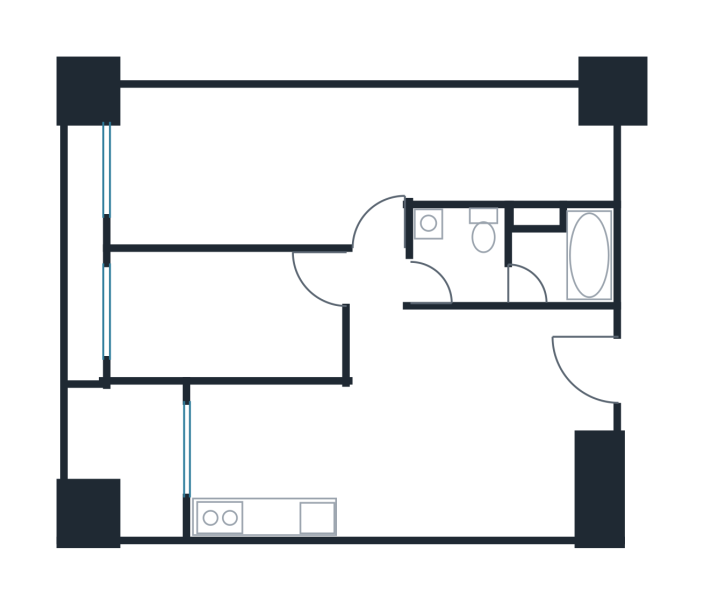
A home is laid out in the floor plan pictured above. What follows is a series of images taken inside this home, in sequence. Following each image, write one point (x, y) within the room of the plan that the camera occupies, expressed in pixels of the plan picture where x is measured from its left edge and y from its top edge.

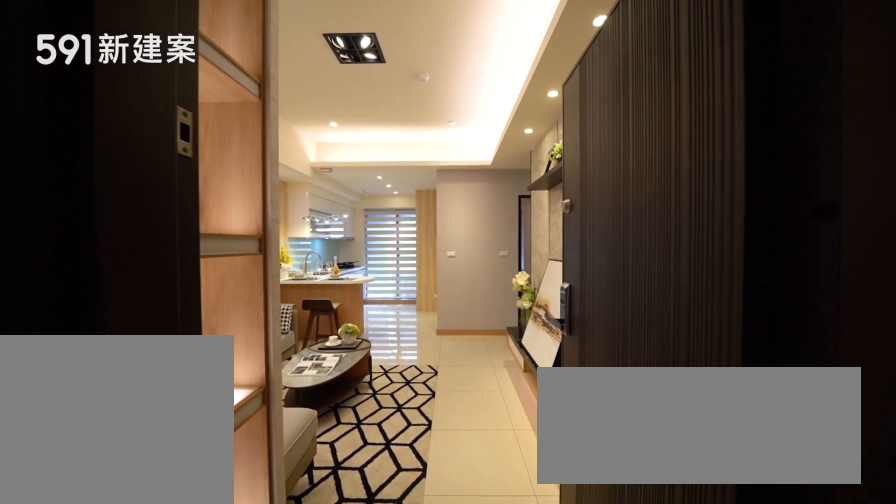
(581, 367)
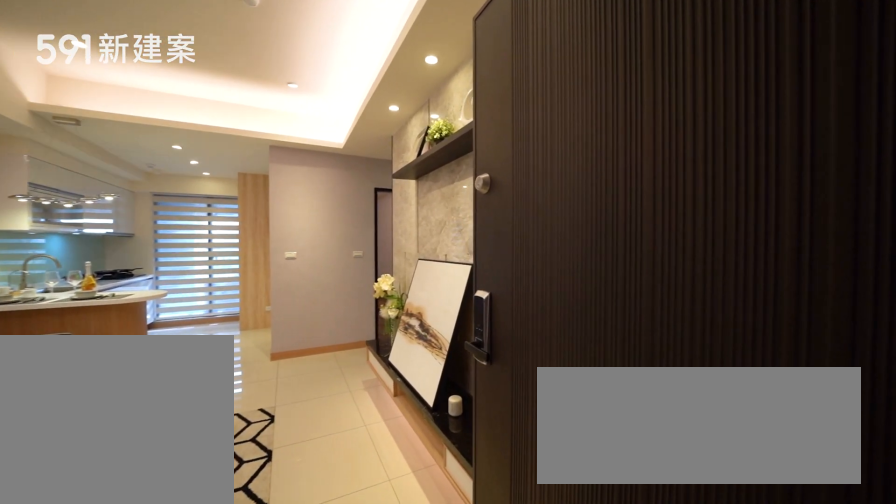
(581, 367)
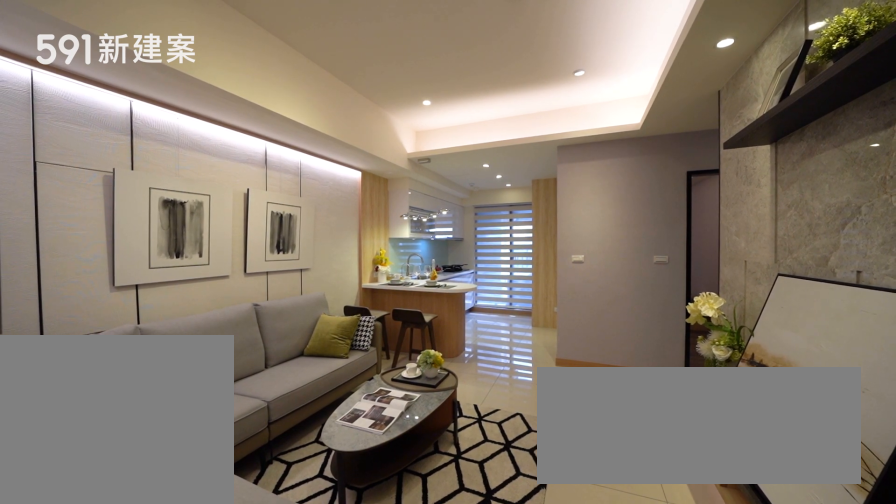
(493, 424)
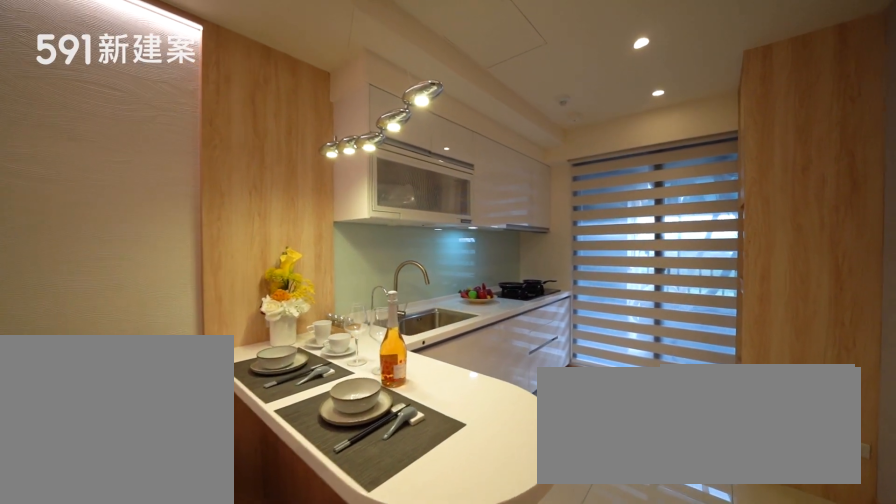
(283, 462)
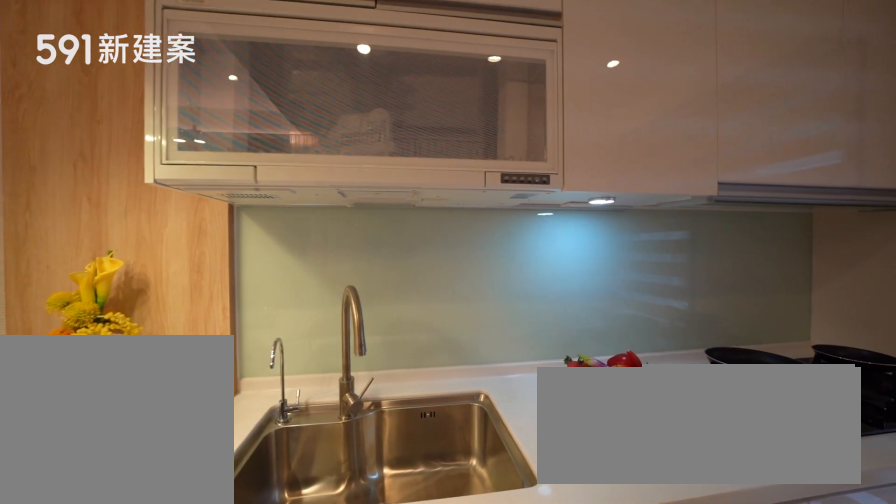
(283, 462)
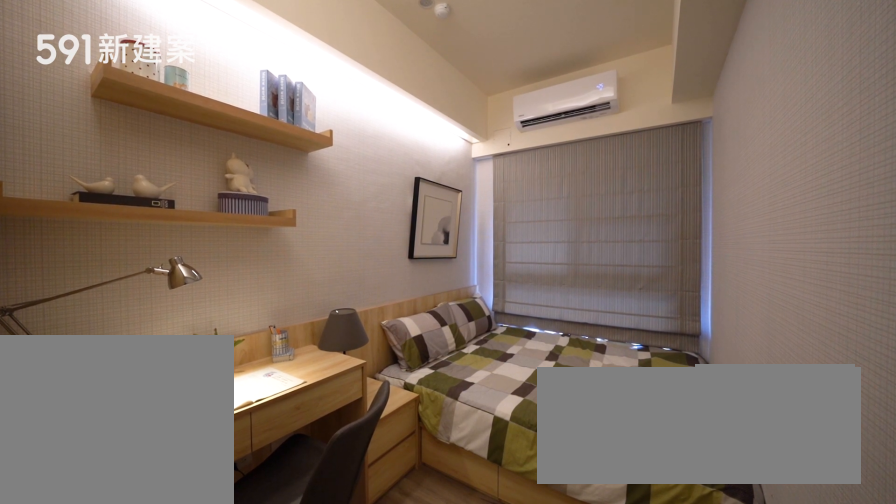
(225, 314)
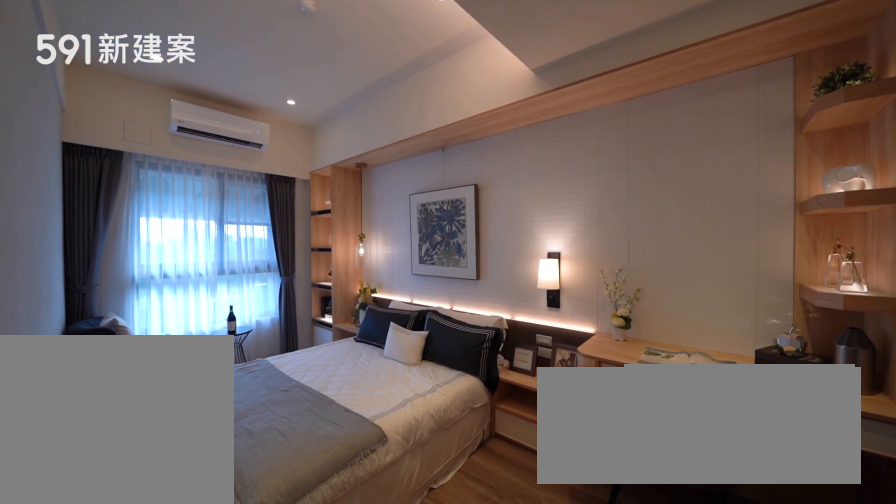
(253, 167)
